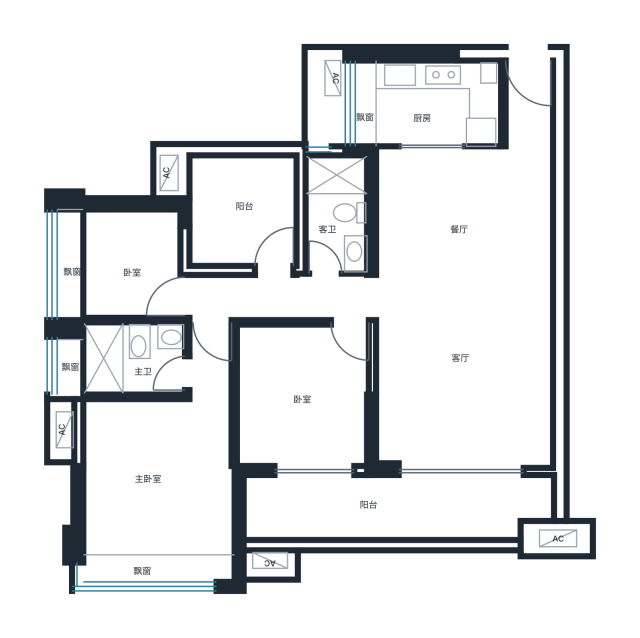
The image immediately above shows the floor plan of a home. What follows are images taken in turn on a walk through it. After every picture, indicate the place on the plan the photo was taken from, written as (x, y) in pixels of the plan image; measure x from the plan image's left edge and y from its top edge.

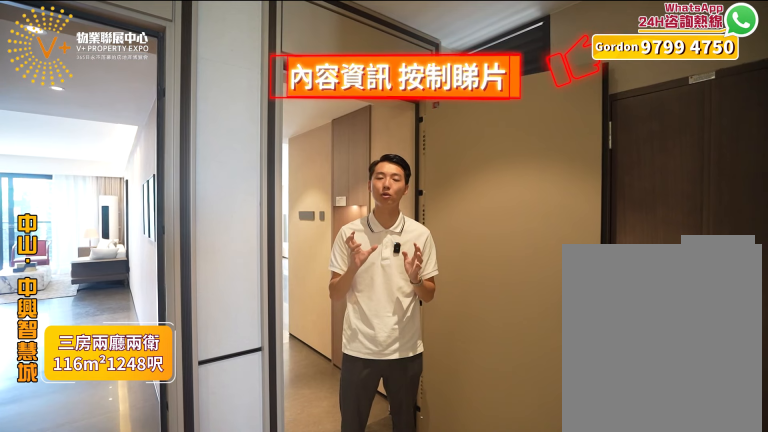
(524, 87)
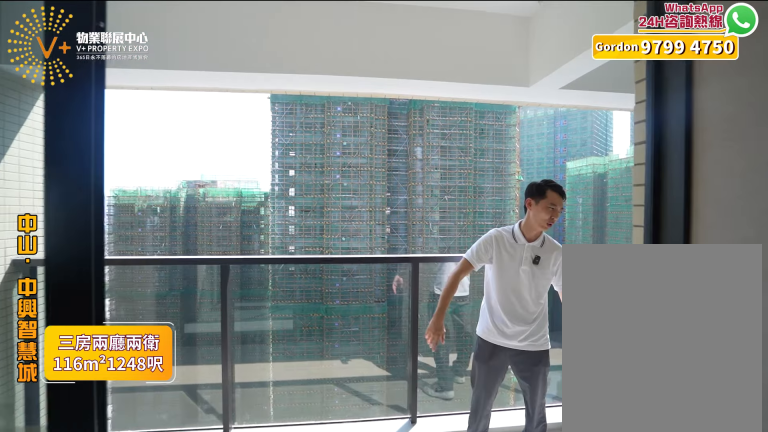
(454, 482)
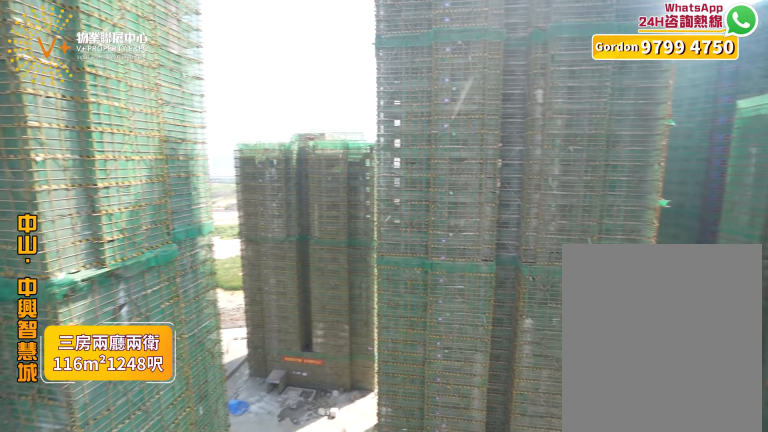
(452, 489)
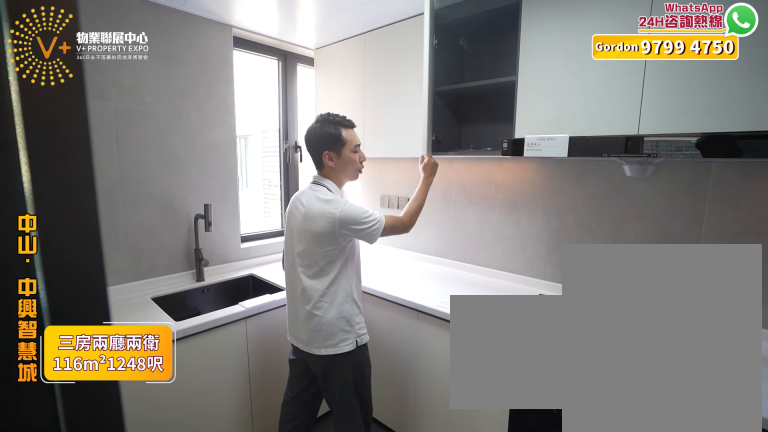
(436, 110)
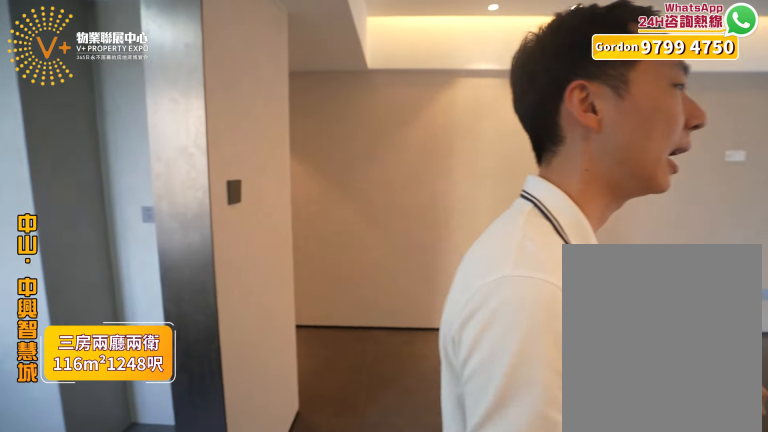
(434, 105)
